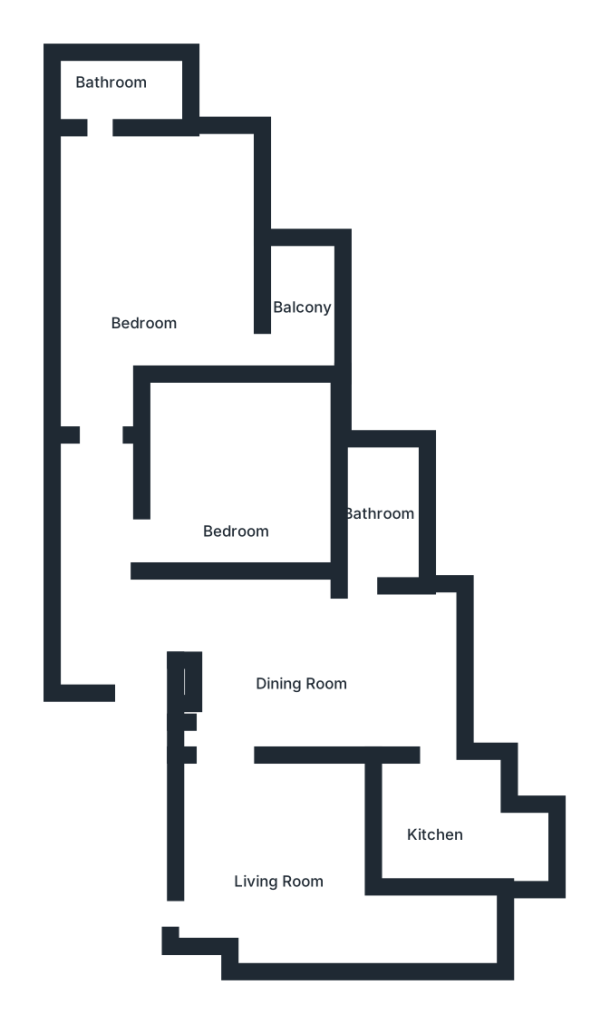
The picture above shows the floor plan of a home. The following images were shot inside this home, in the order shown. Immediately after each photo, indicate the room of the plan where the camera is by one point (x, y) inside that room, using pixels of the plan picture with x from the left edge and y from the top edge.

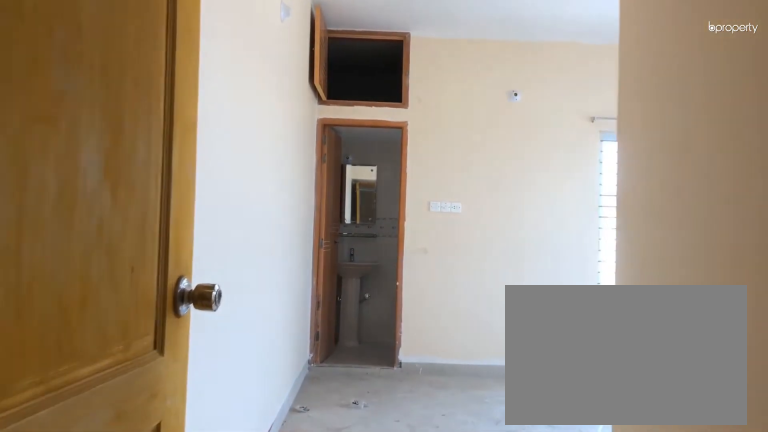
(148, 273)
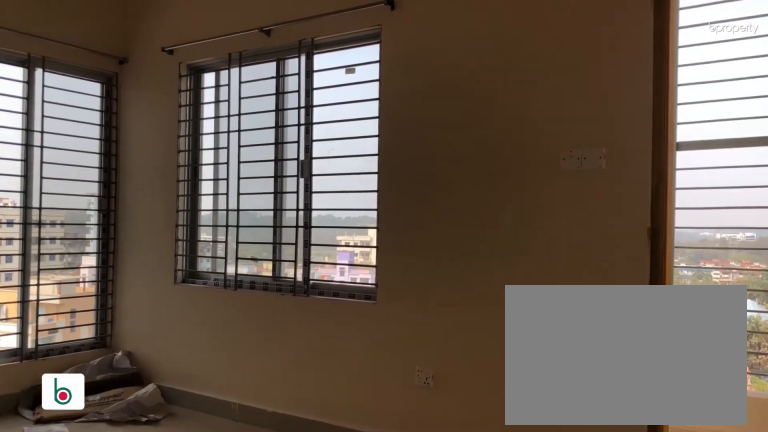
(149, 274)
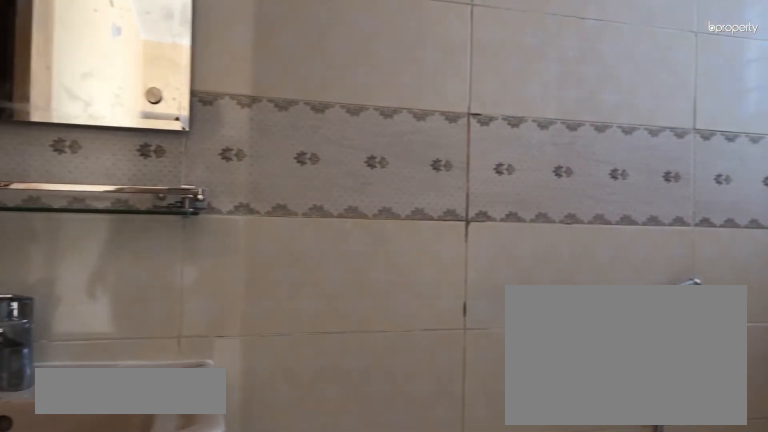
(142, 93)
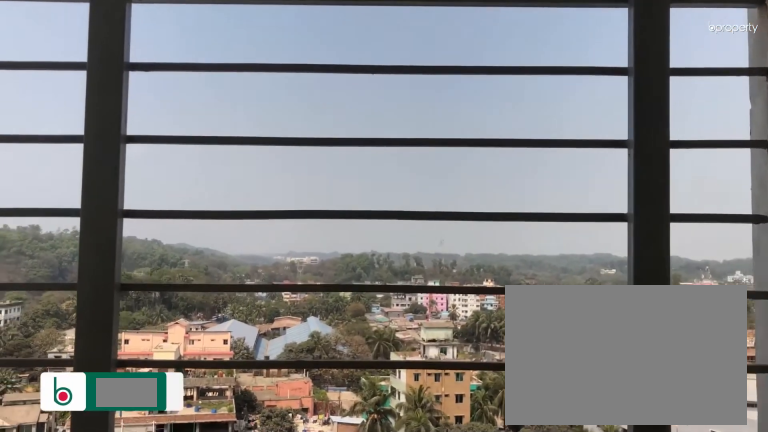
(302, 309)
